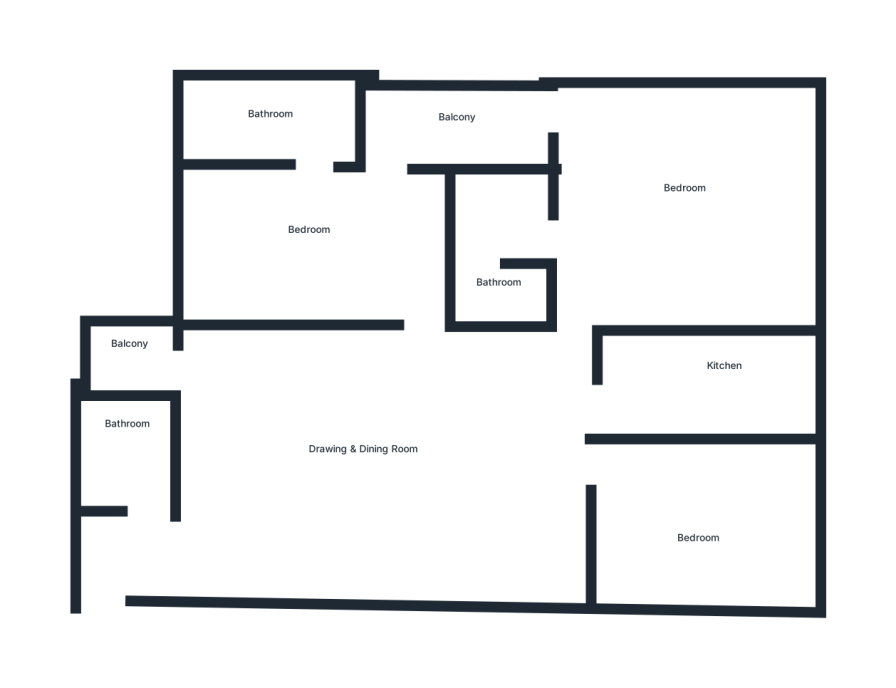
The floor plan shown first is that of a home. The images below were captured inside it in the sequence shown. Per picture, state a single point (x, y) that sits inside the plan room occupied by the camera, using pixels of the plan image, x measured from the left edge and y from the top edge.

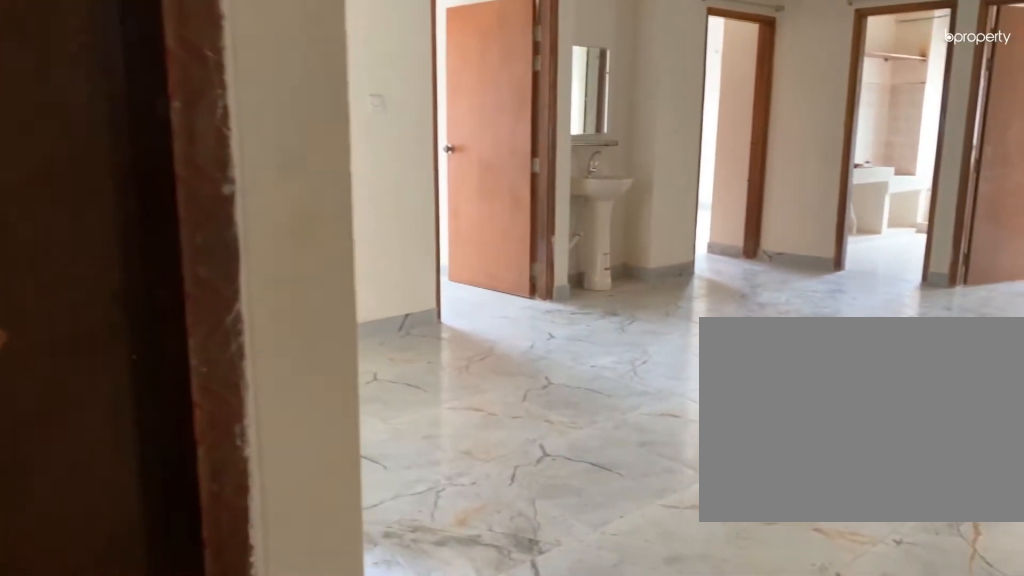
(173, 553)
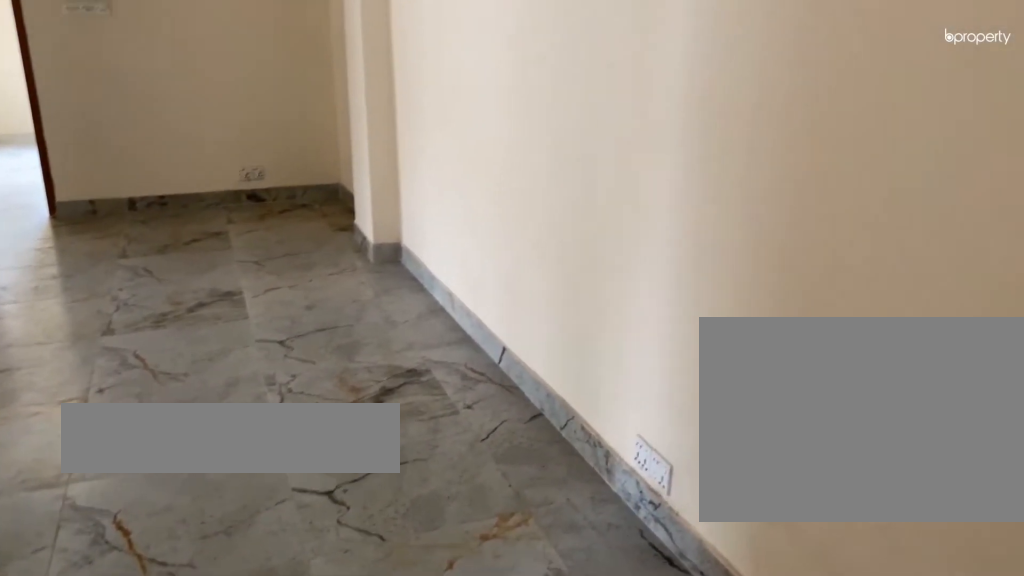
(363, 462)
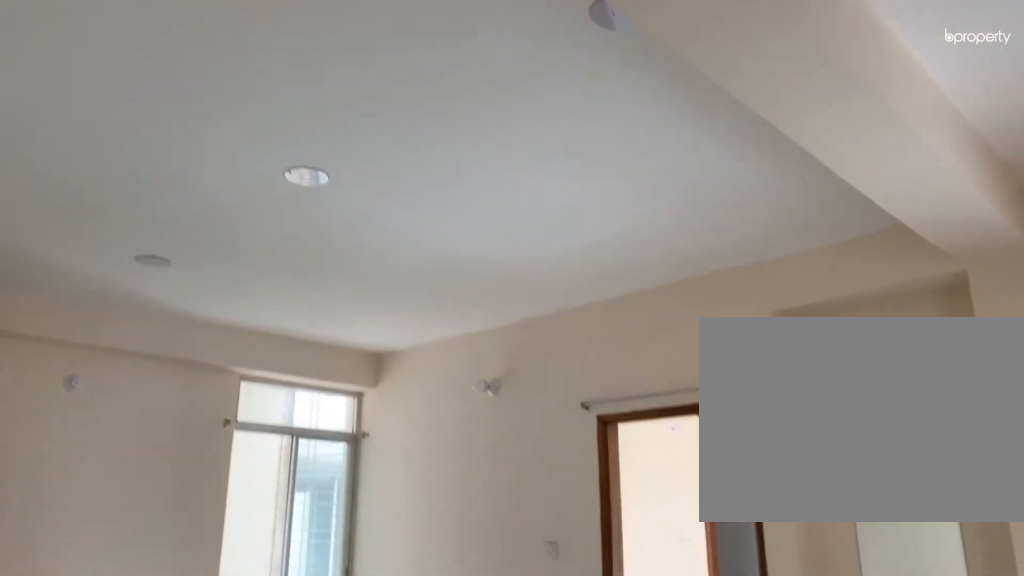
(373, 452)
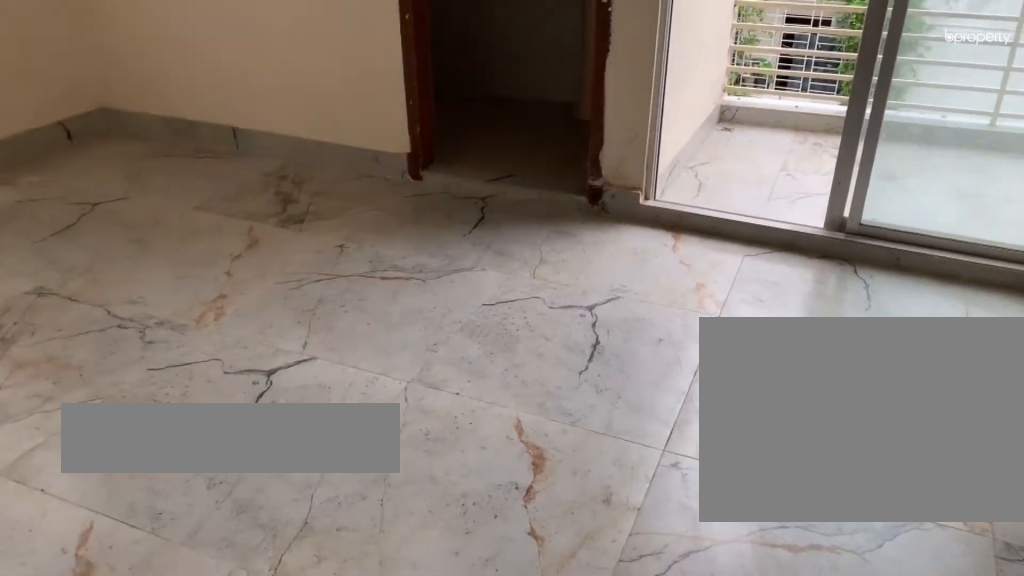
(308, 236)
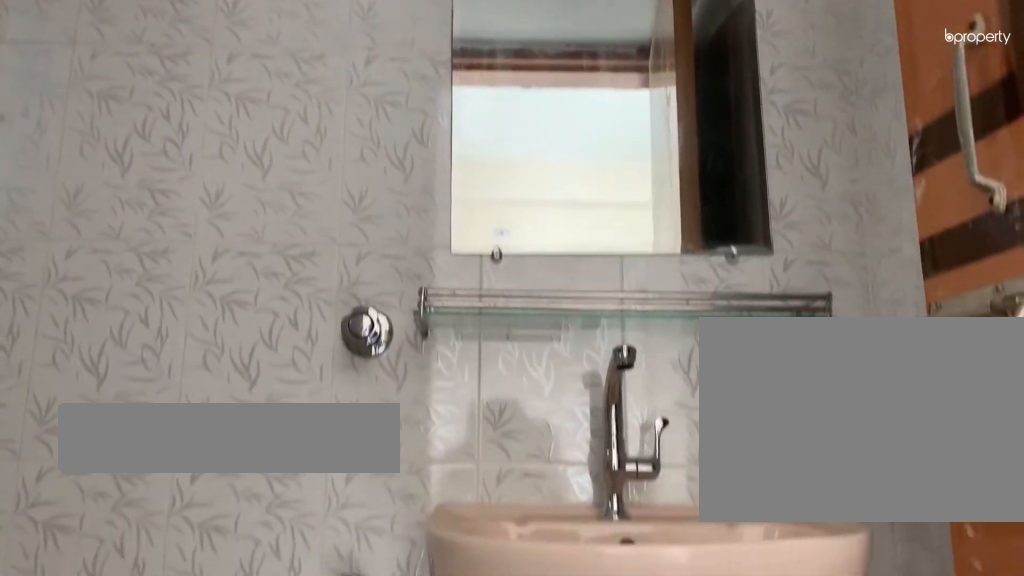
(284, 115)
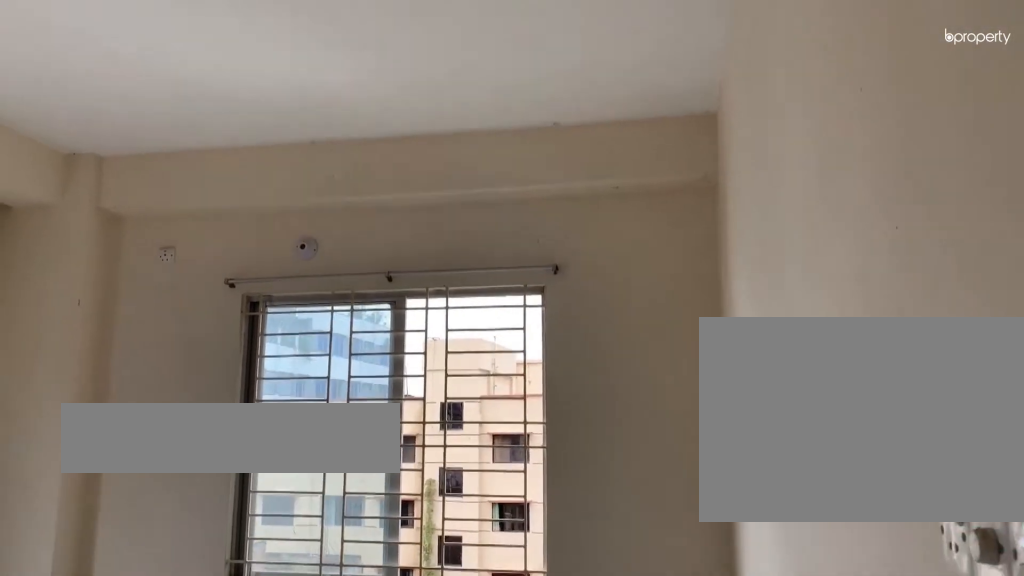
(656, 218)
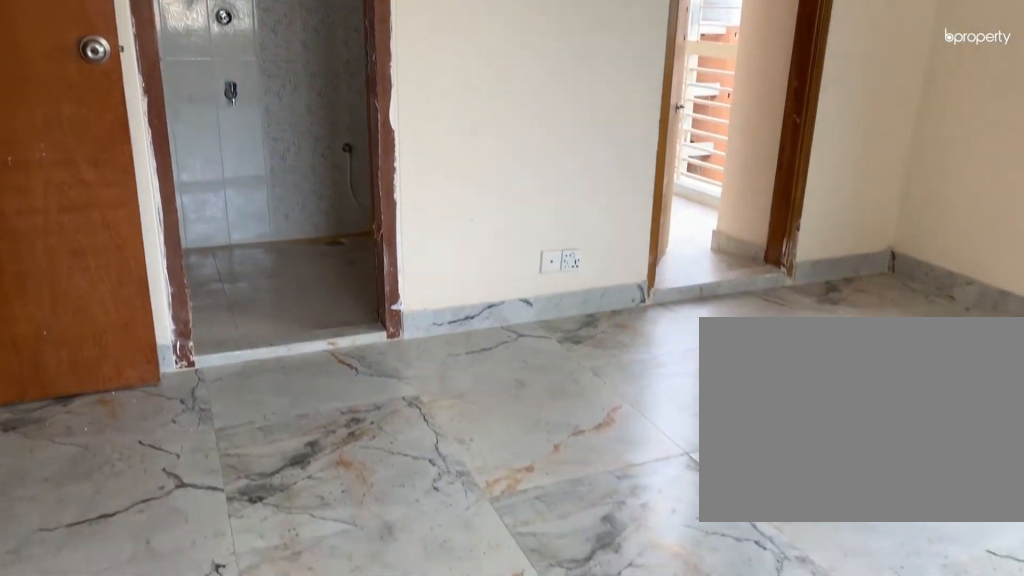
(642, 228)
